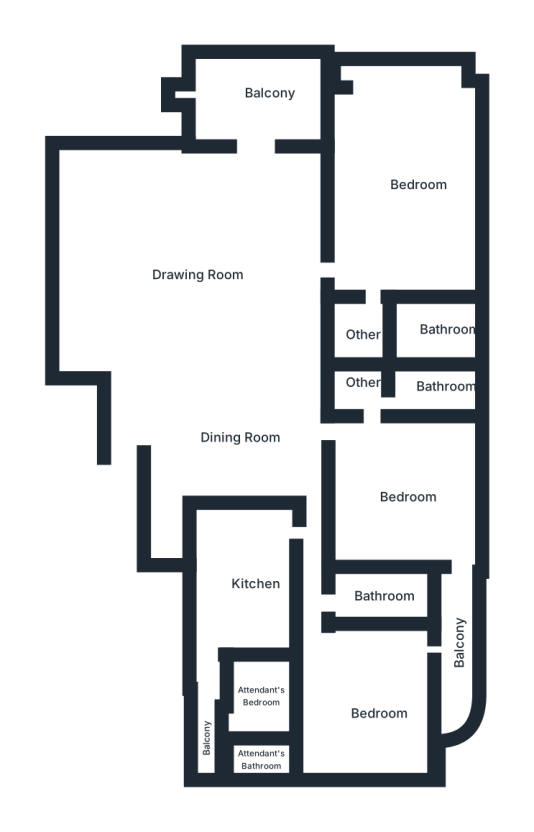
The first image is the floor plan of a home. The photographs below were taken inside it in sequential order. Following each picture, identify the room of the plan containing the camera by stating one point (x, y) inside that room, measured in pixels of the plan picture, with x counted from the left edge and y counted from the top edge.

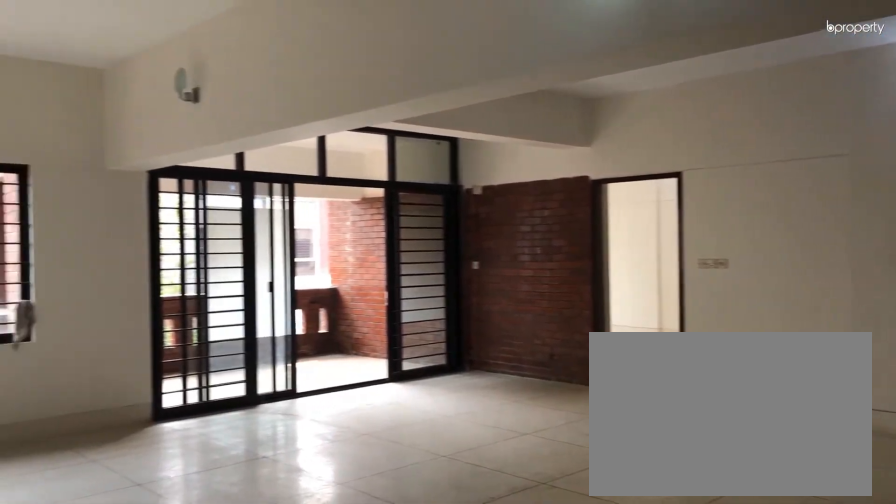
(206, 266)
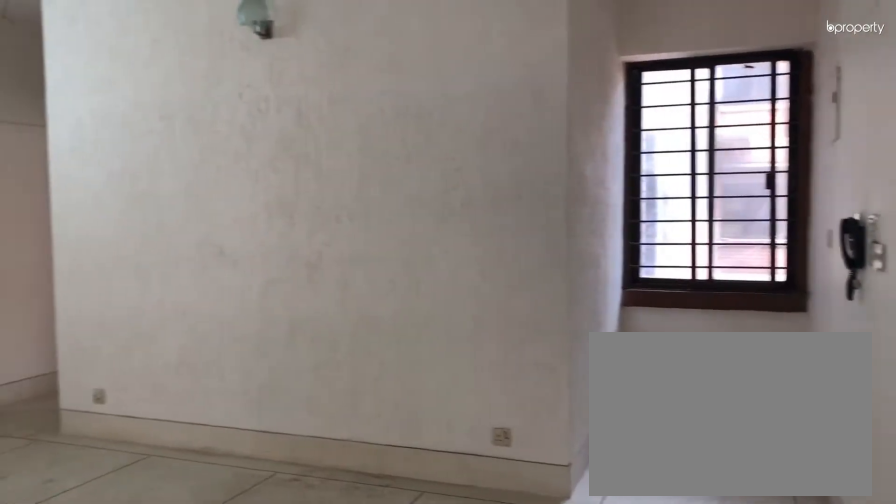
(227, 452)
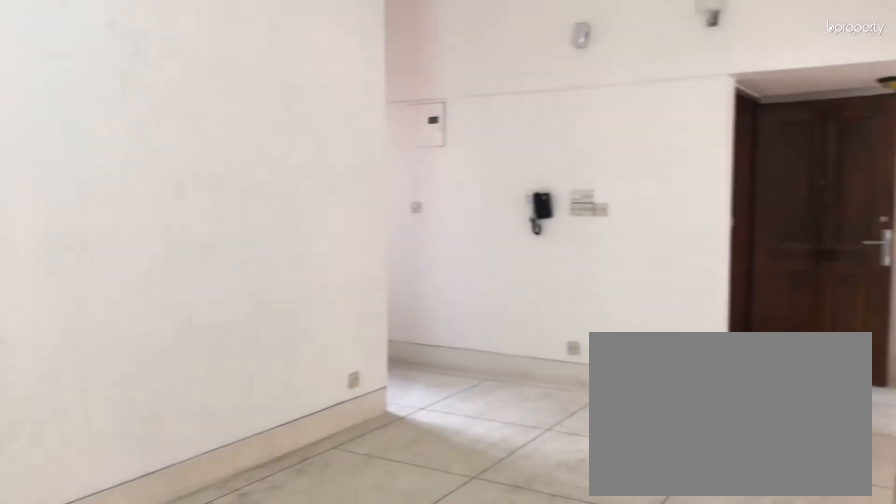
(227, 452)
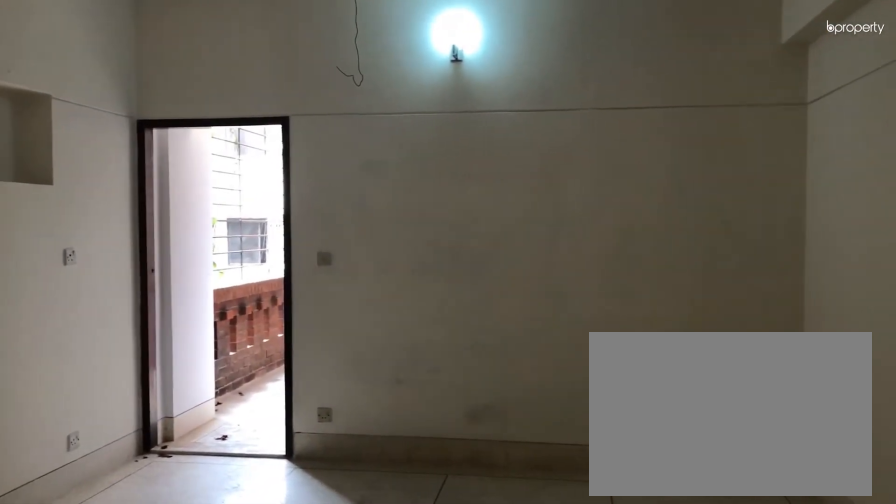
(410, 494)
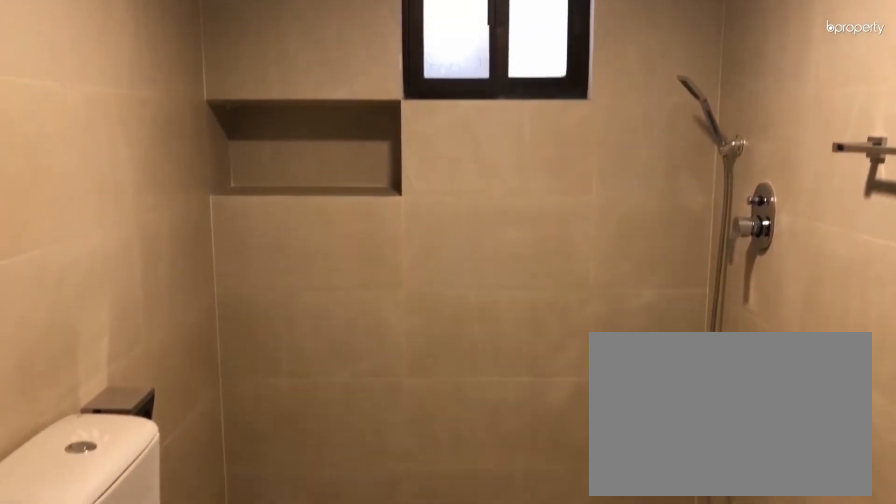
(436, 387)
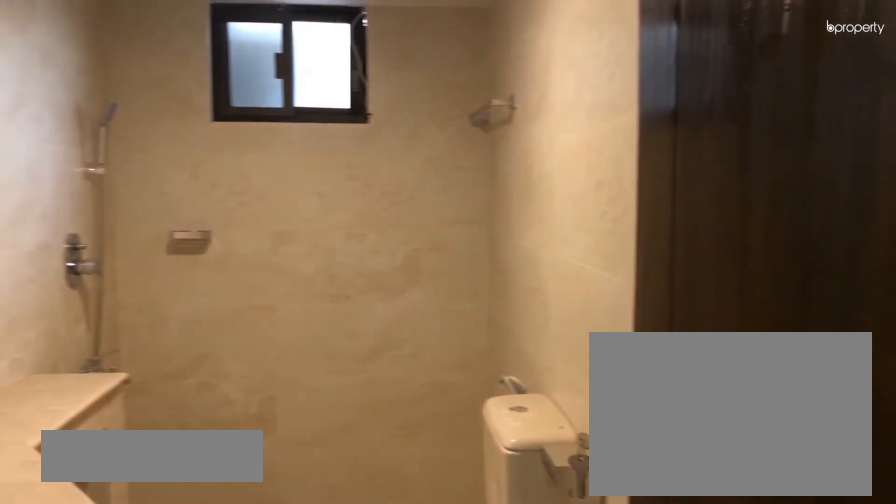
(377, 595)
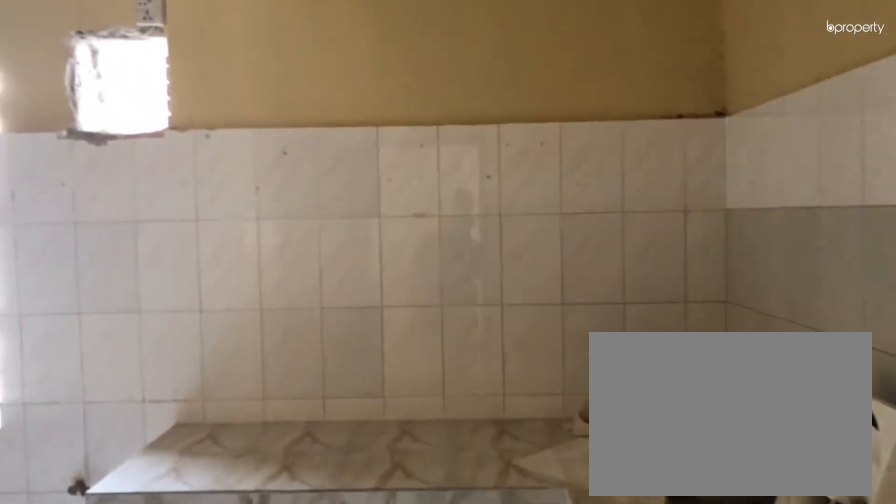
(242, 579)
